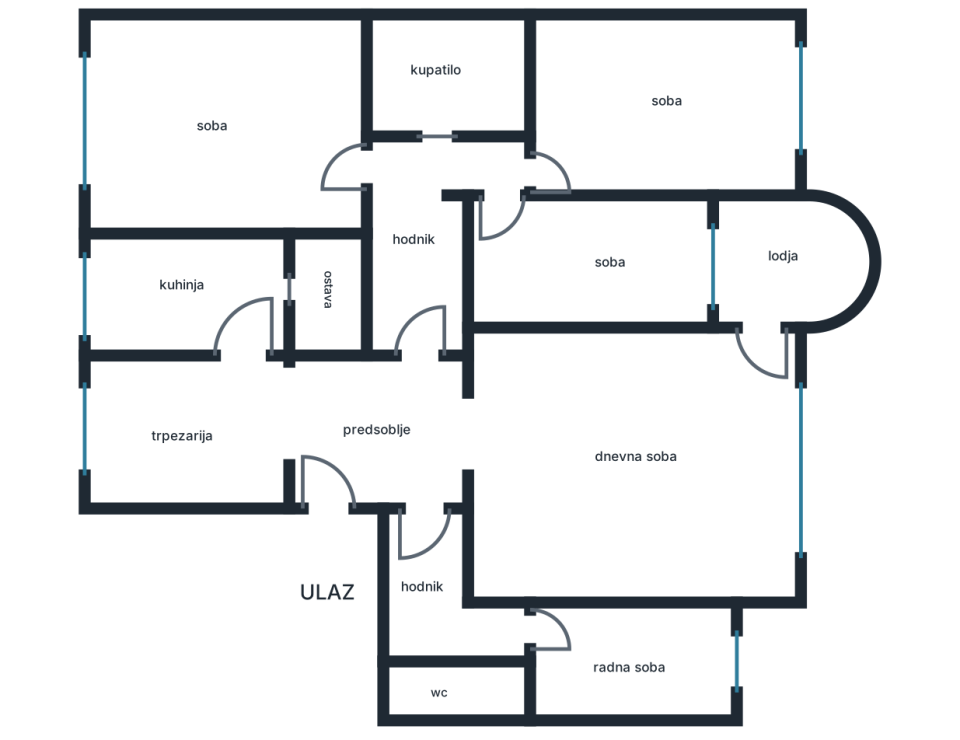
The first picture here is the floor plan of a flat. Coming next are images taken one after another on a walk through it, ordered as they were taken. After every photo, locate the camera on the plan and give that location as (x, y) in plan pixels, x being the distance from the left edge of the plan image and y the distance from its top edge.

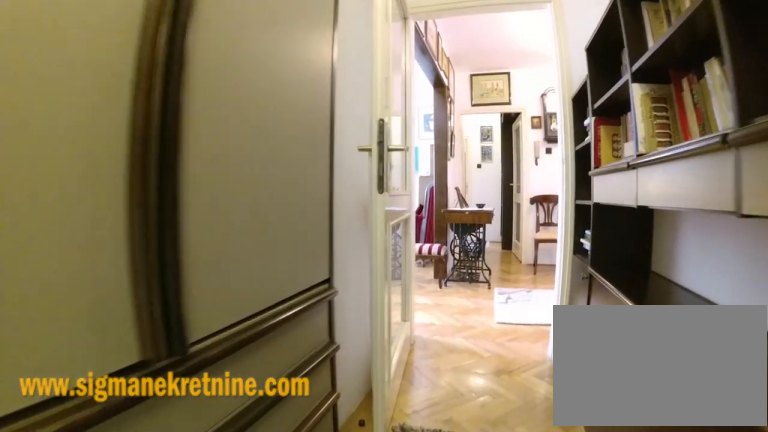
(417, 204)
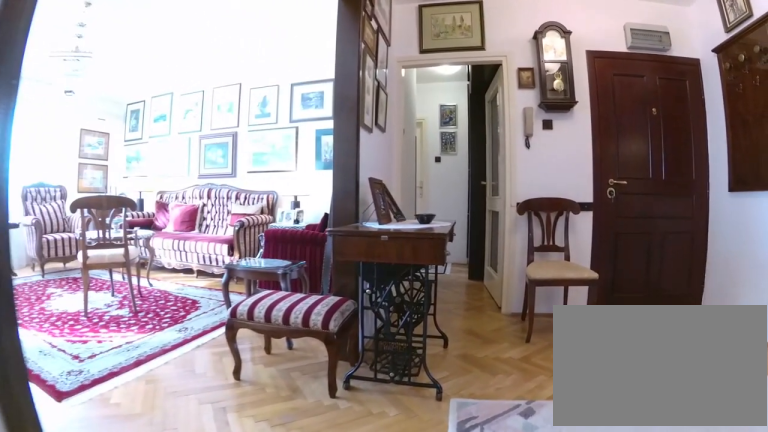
(418, 314)
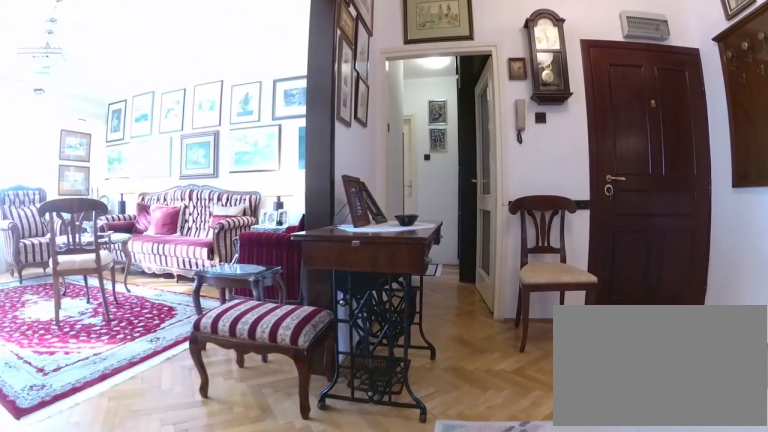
(419, 325)
